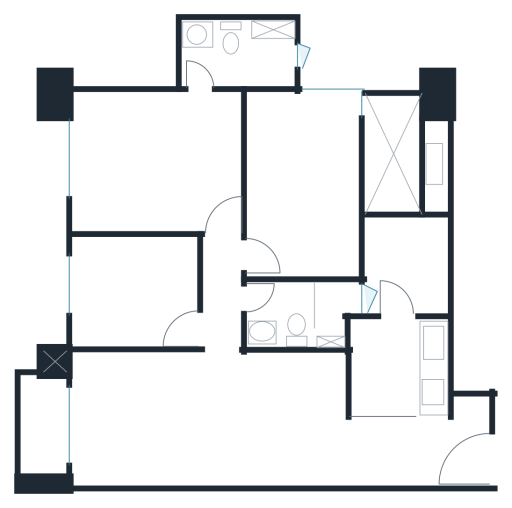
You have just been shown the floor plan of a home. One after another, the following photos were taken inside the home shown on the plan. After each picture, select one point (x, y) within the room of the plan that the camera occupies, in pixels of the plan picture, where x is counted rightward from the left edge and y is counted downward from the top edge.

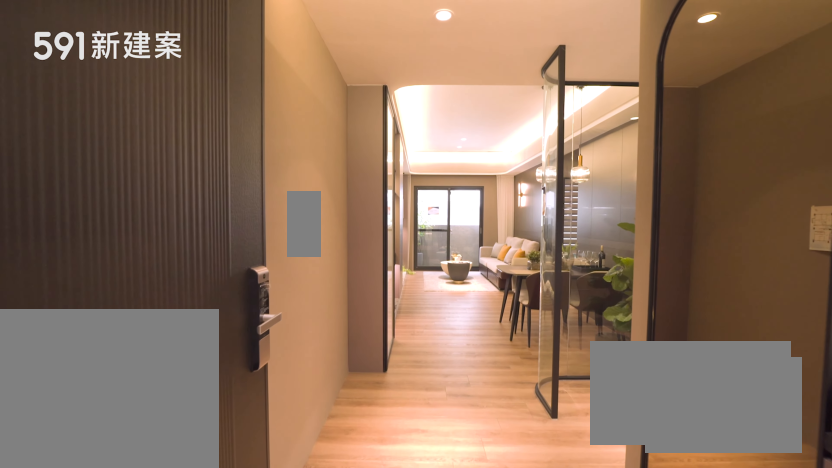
(439, 454)
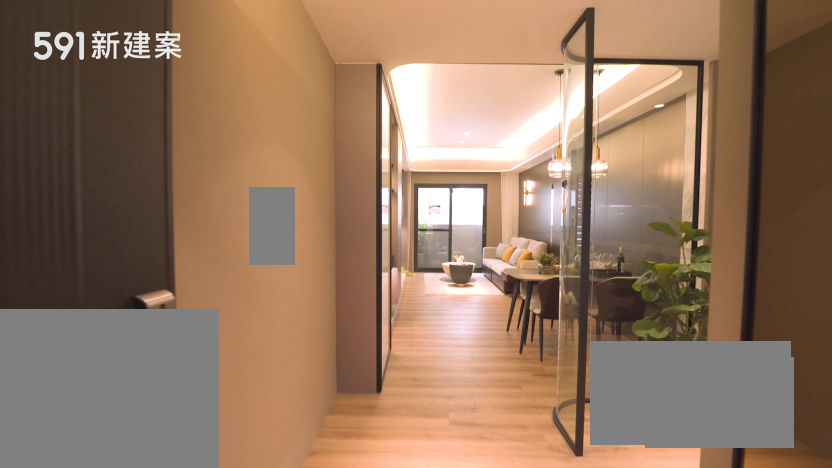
(439, 454)
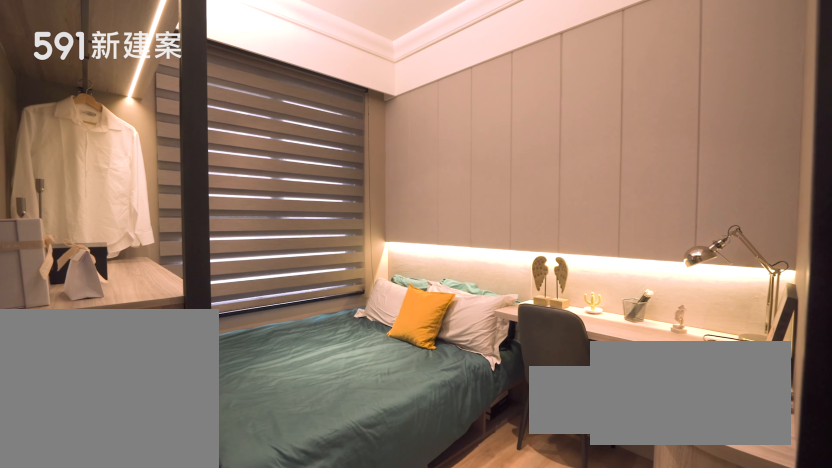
(131, 288)
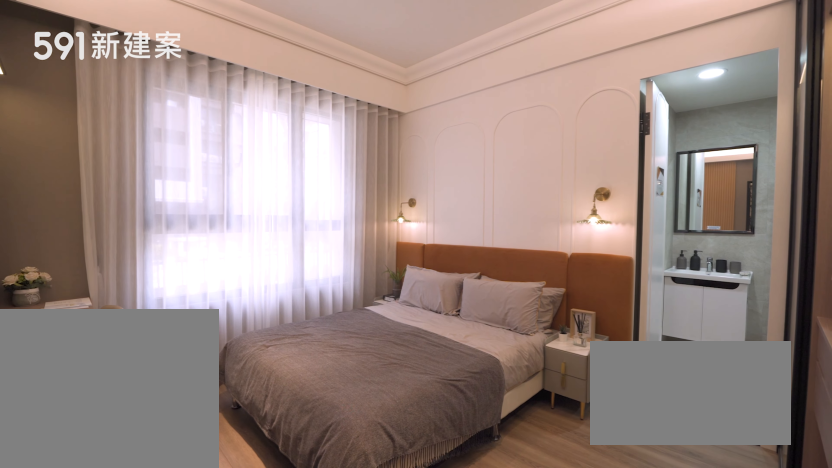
(154, 160)
